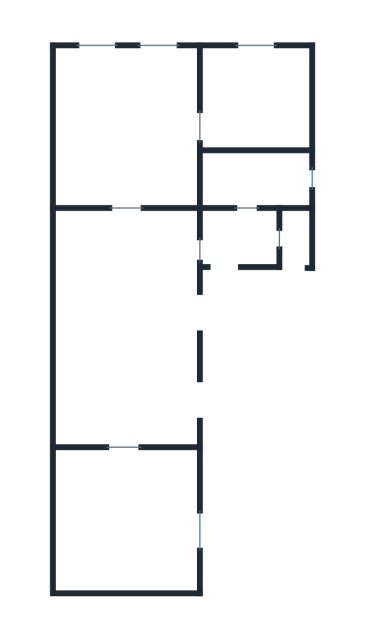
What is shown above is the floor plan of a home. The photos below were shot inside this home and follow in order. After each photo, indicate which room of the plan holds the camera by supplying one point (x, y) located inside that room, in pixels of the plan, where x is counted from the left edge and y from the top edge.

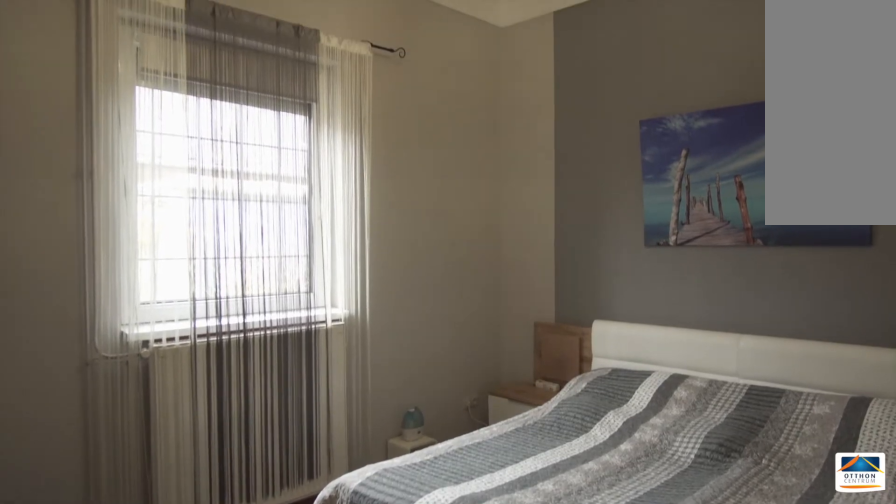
(119, 524)
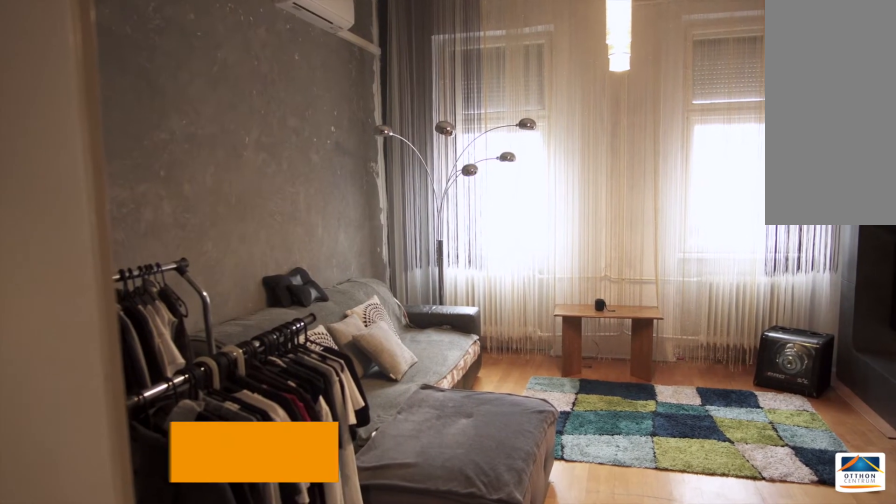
(119, 117)
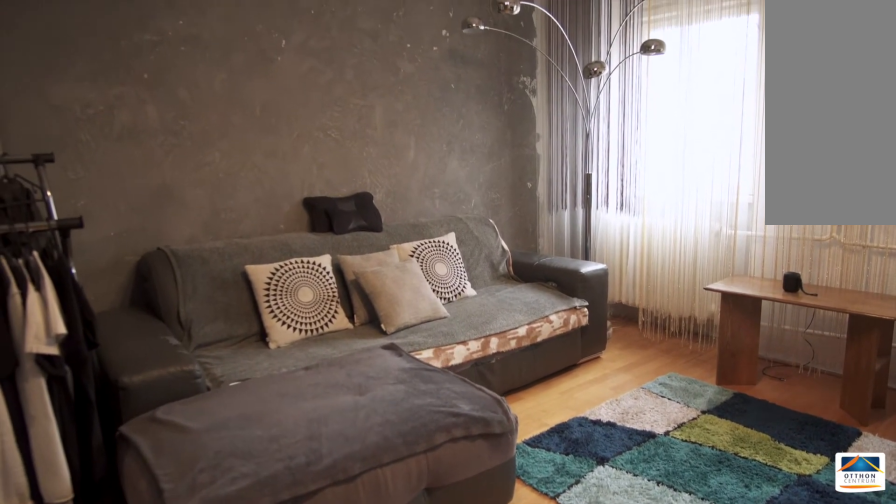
(119, 117)
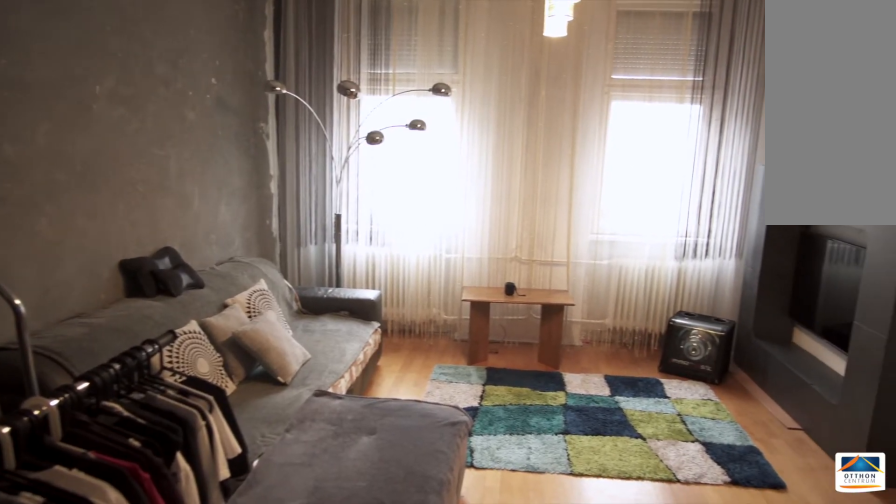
(118, 117)
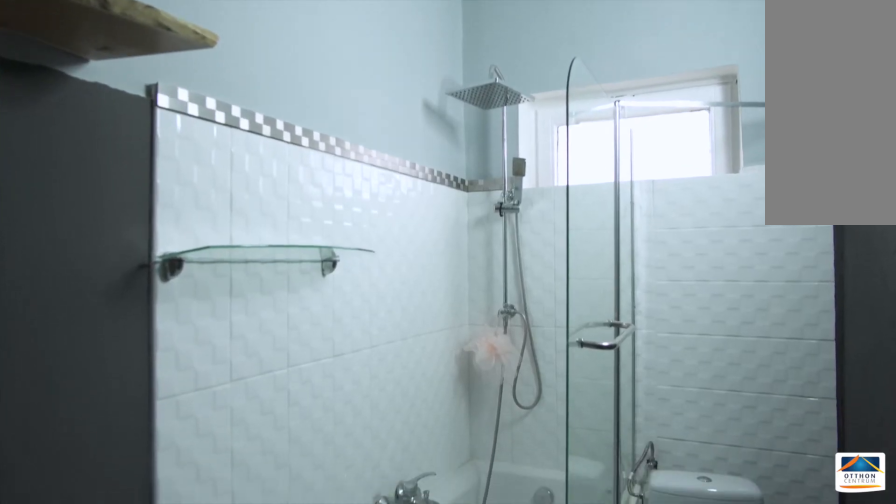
(260, 179)
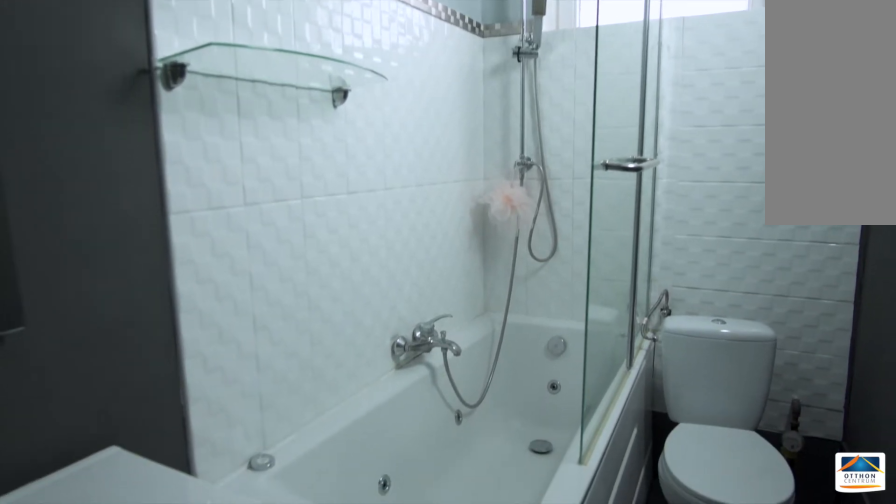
(260, 179)
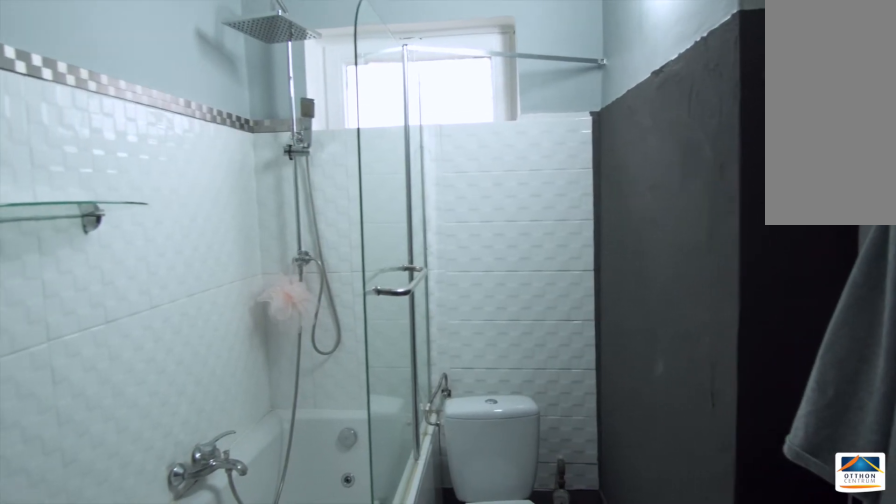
(259, 178)
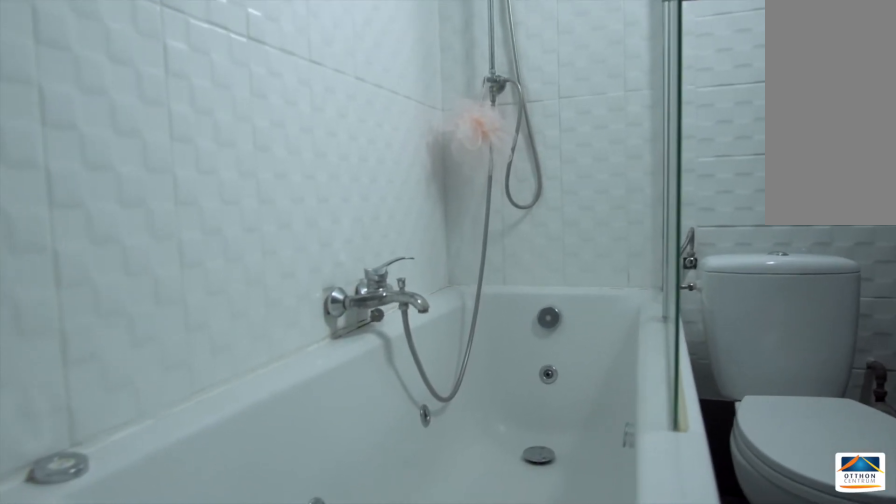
(260, 179)
